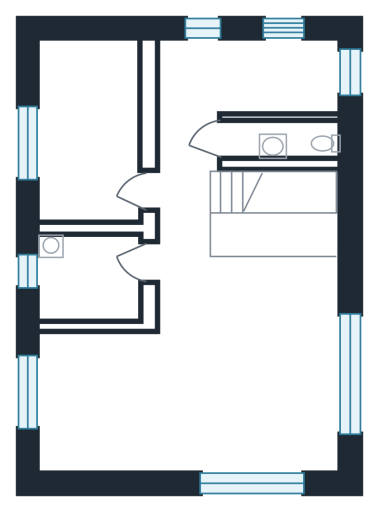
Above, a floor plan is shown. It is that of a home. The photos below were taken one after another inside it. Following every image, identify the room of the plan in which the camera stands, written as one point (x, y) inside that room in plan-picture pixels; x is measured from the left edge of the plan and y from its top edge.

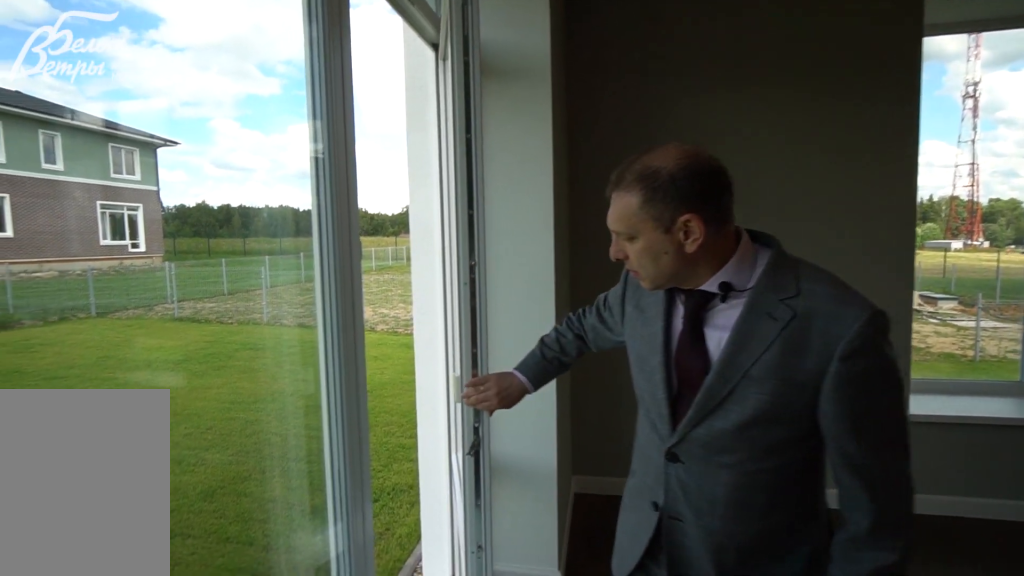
(187, 370)
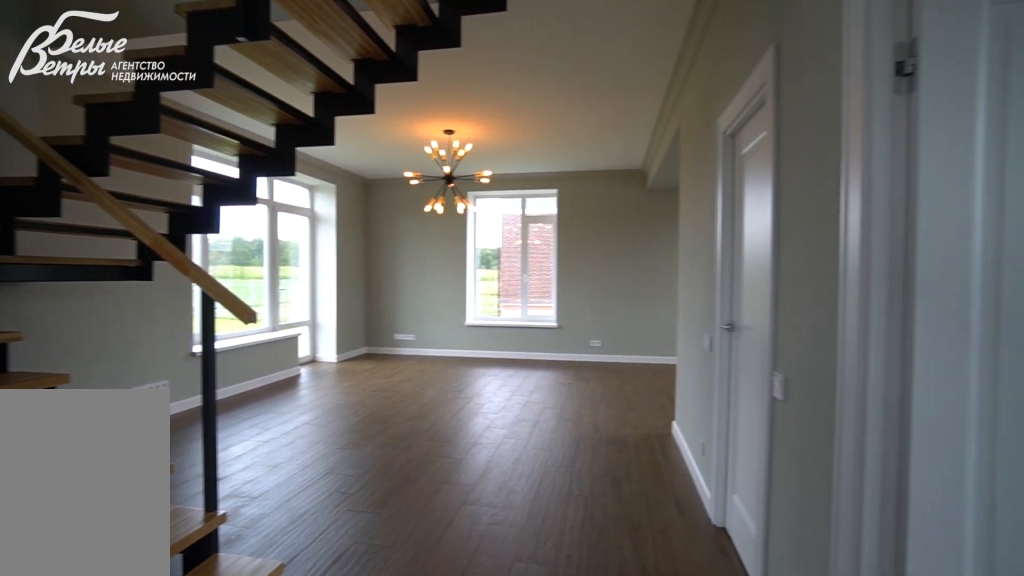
(187, 370)
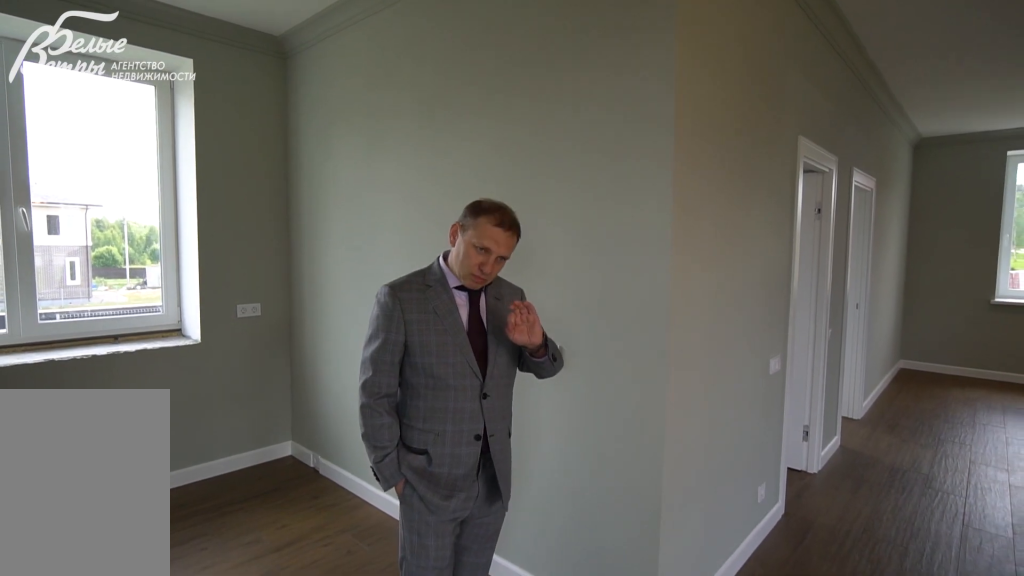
(187, 370)
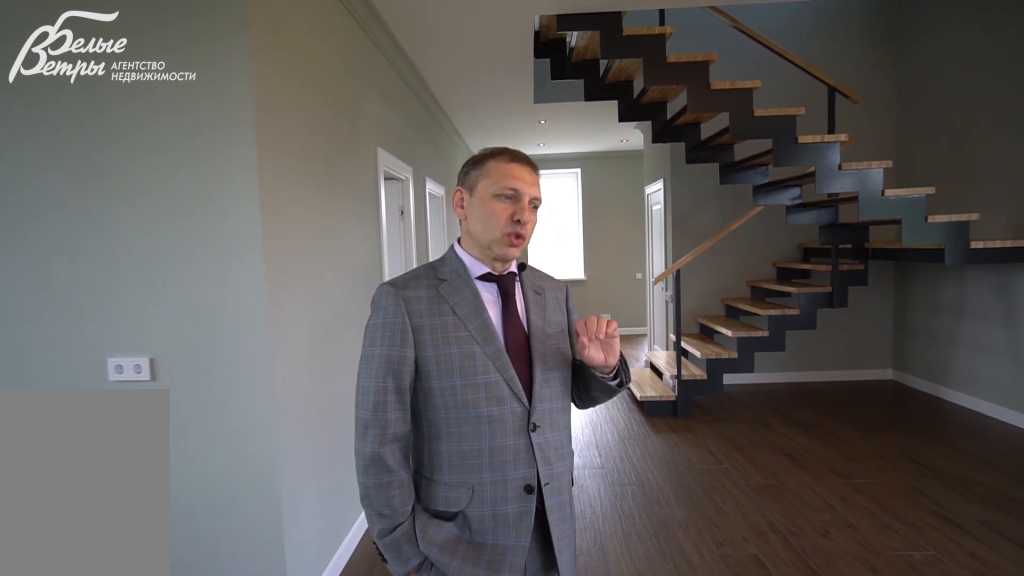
(187, 370)
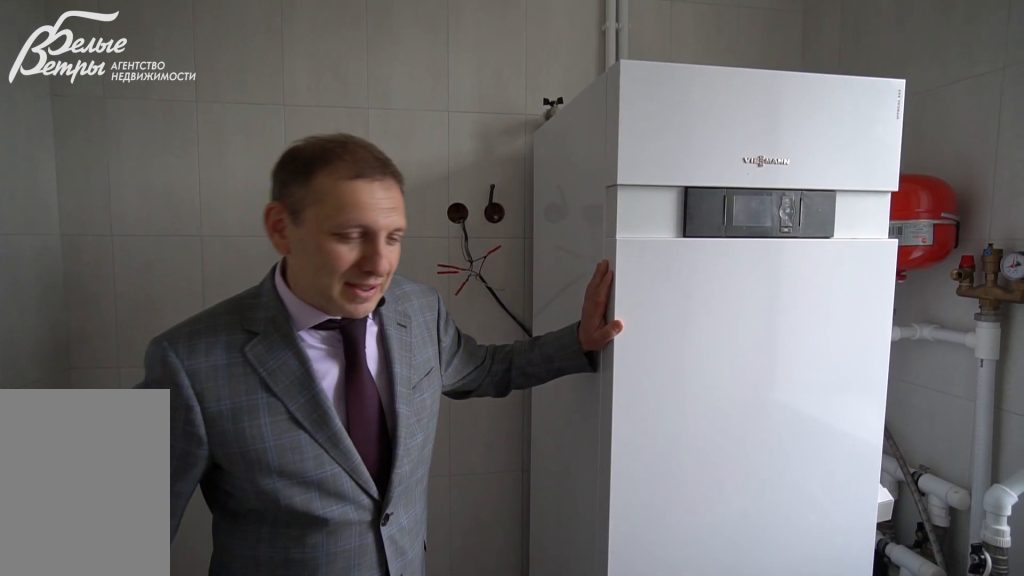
(93, 275)
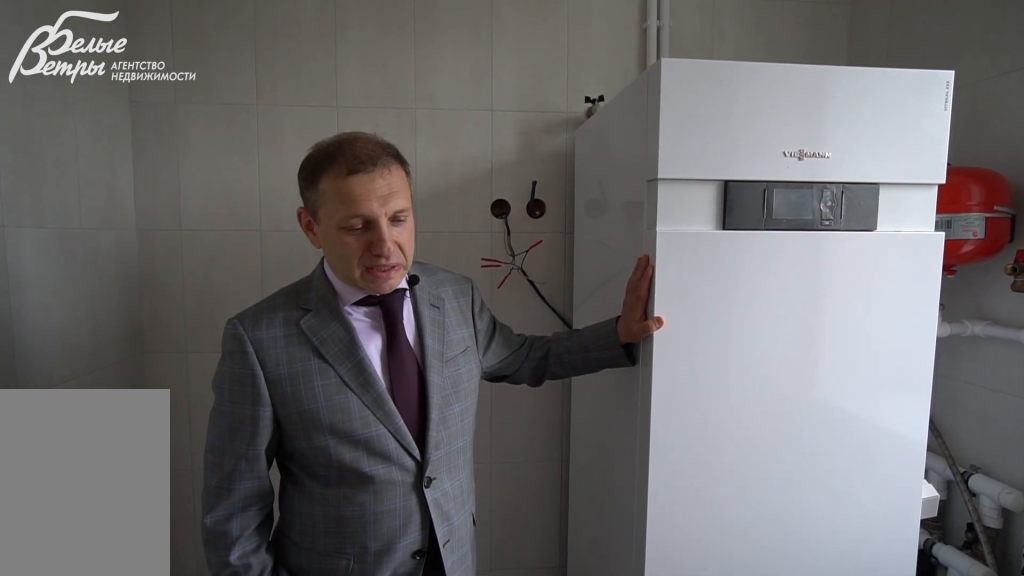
(93, 275)
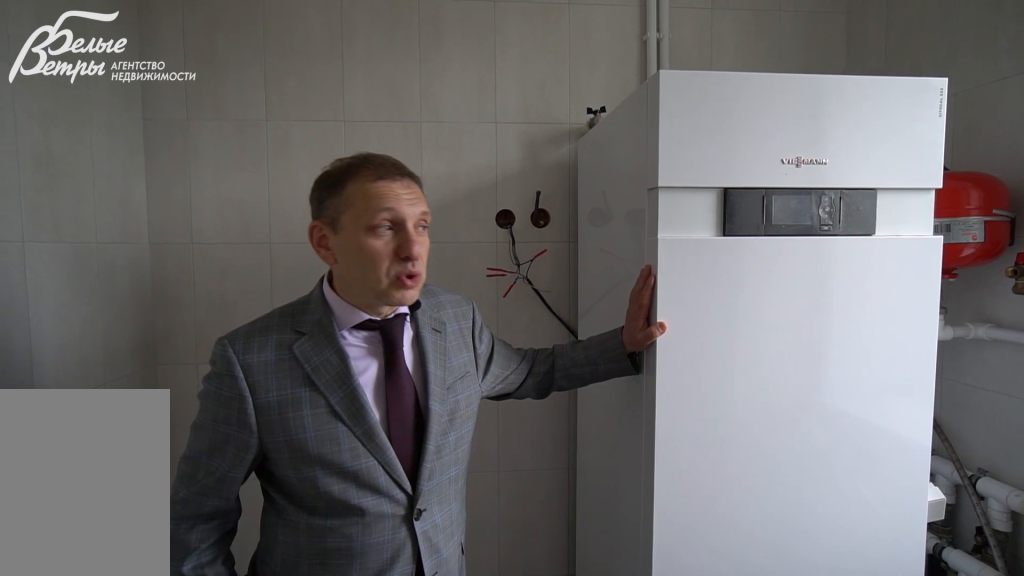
(93, 275)
